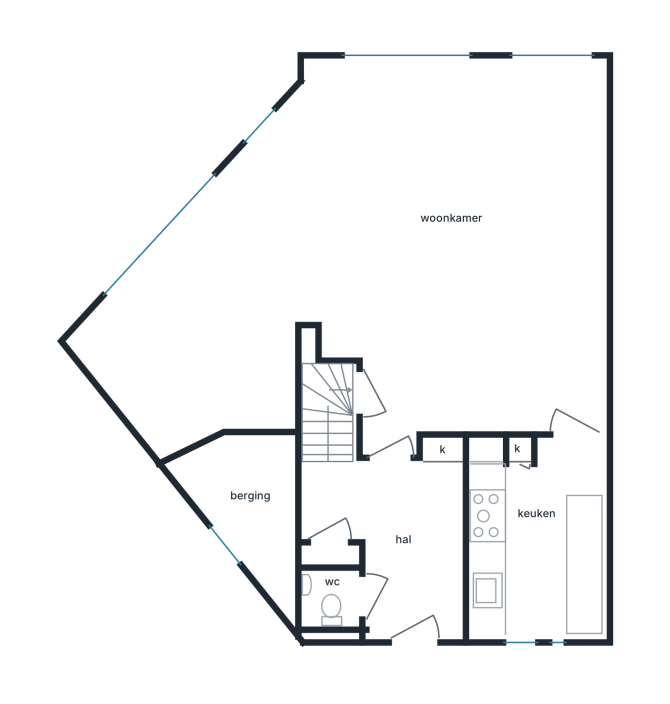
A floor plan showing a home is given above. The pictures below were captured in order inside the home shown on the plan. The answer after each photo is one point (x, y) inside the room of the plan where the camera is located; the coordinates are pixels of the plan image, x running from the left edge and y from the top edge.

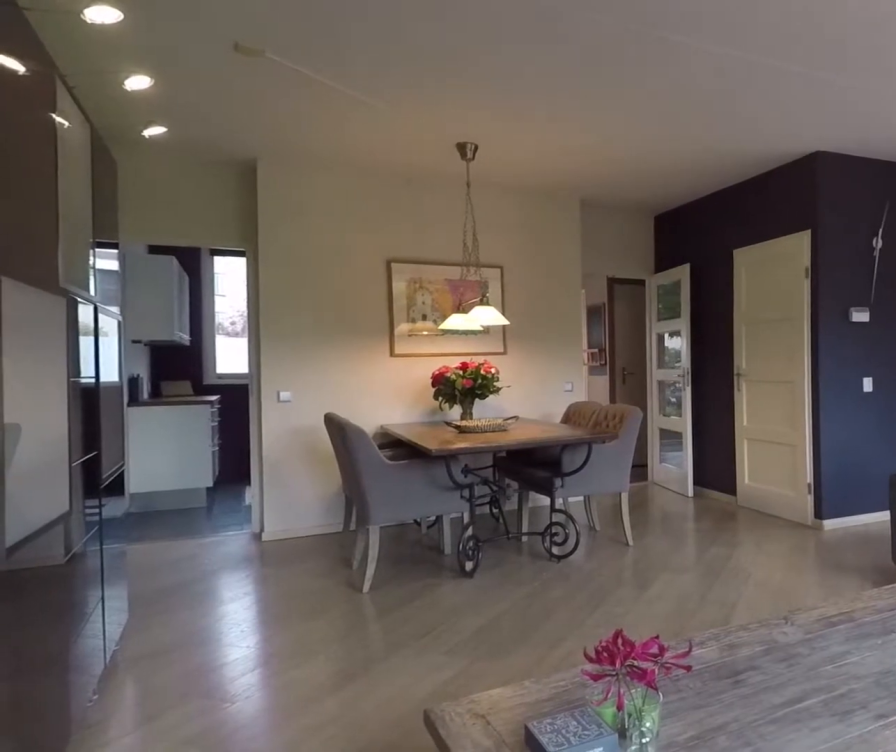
(430, 322)
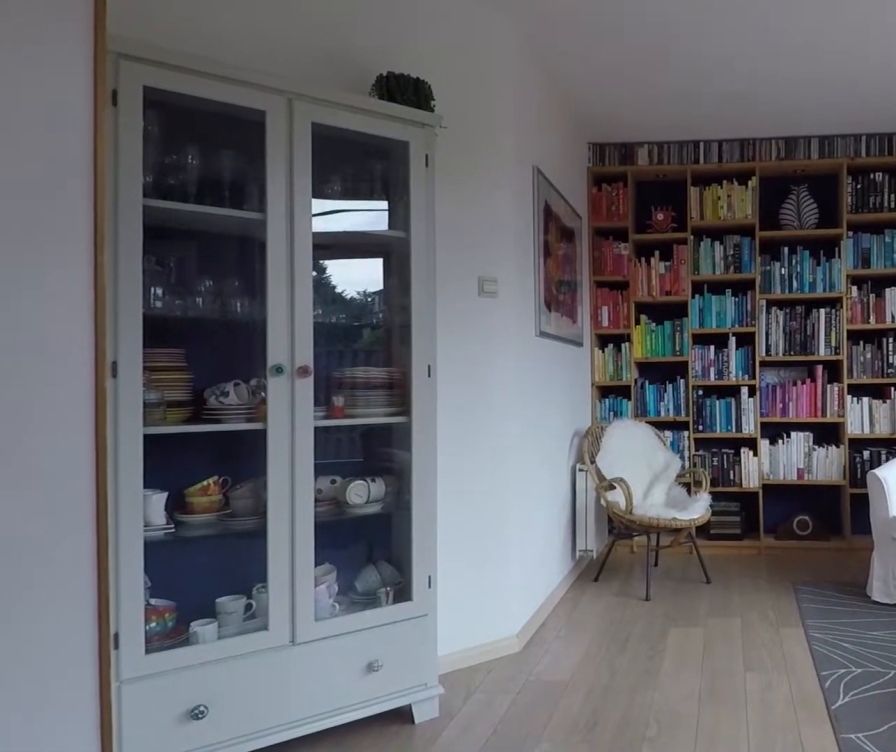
(430, 322)
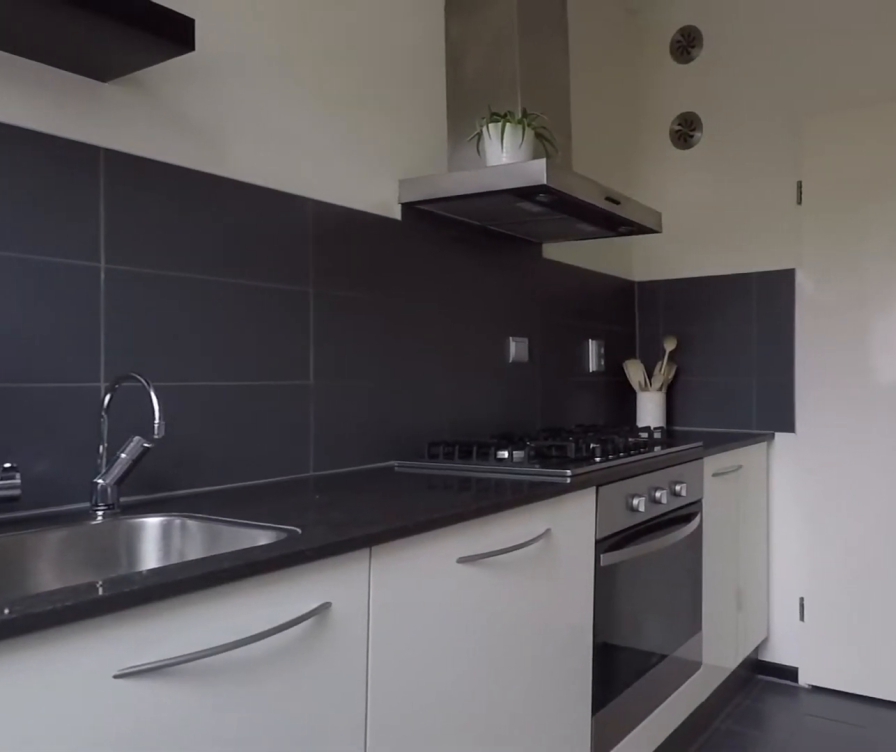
(538, 543)
